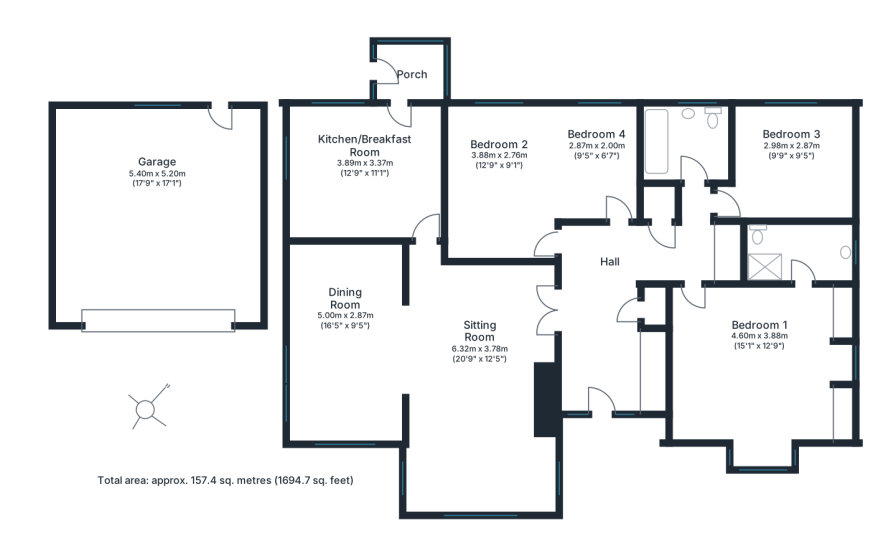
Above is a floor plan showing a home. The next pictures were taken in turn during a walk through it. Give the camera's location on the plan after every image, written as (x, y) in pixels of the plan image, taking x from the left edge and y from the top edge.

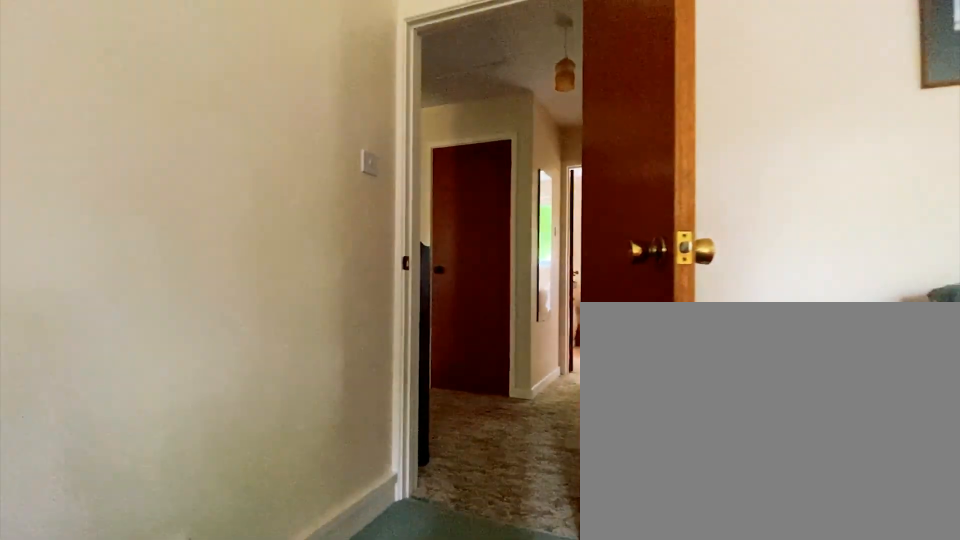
(703, 329)
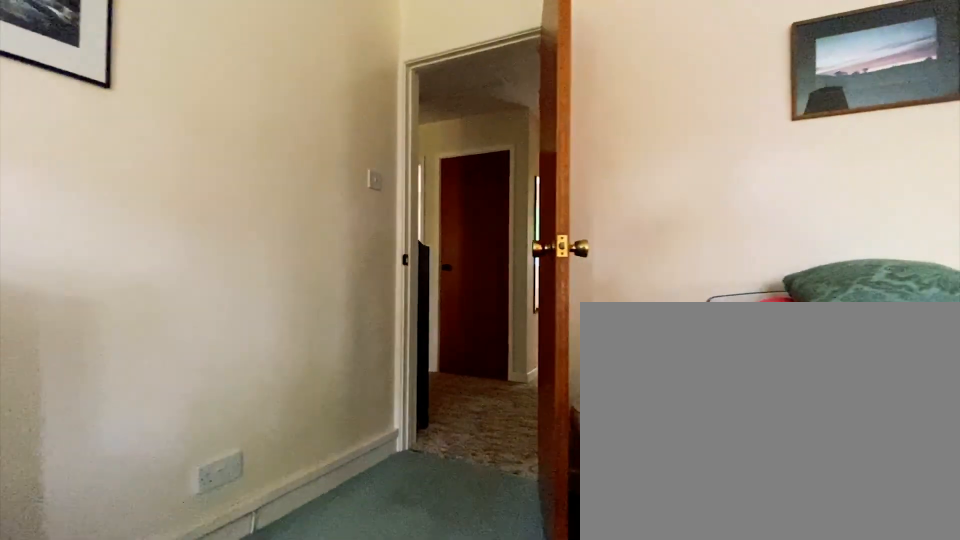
(708, 335)
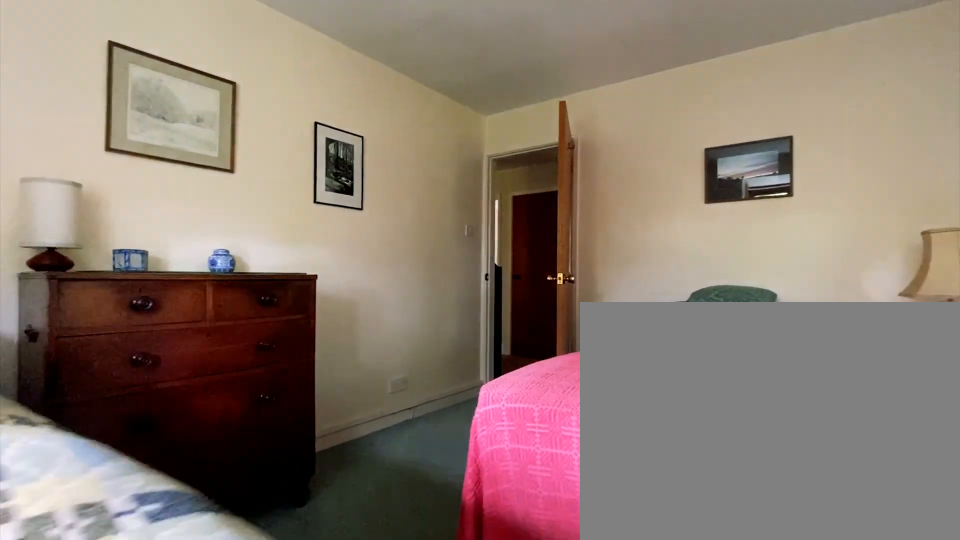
(732, 359)
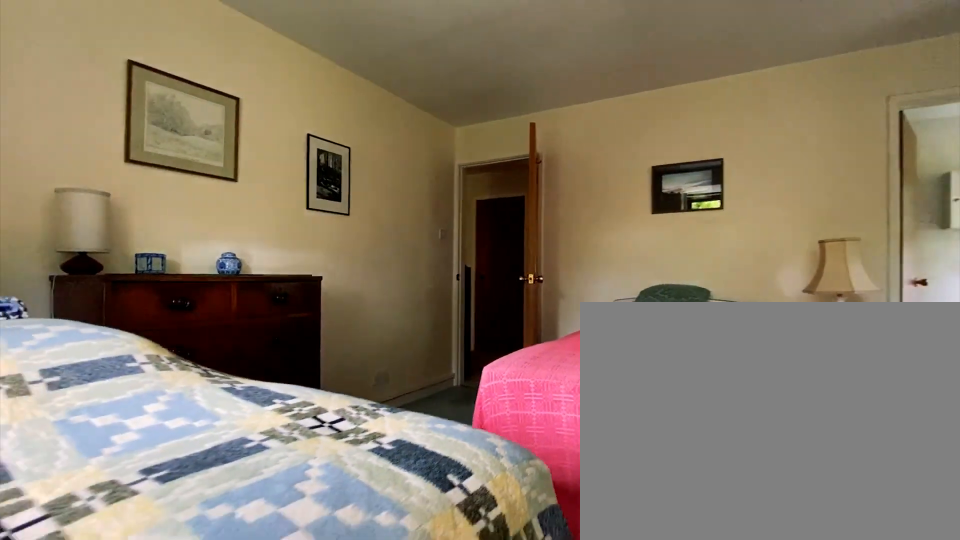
(738, 366)
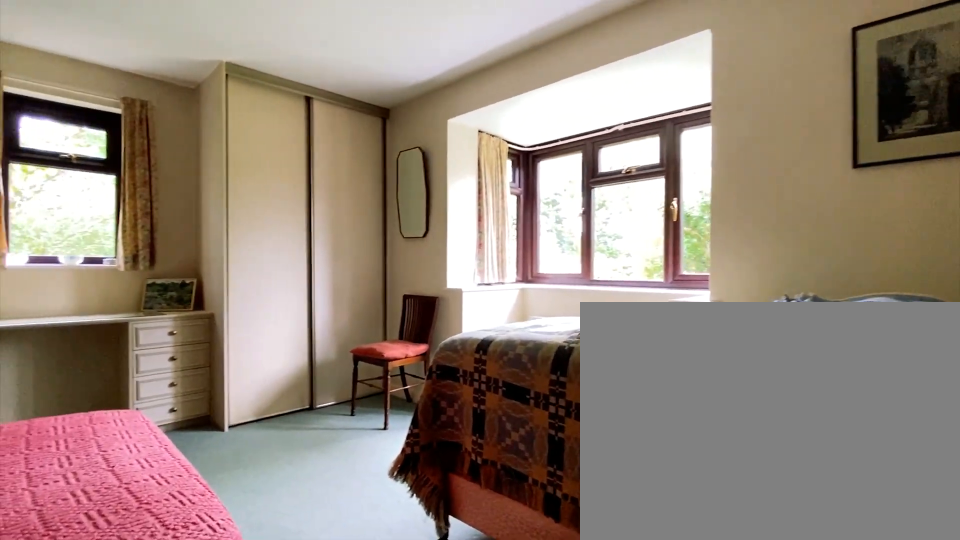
(762, 390)
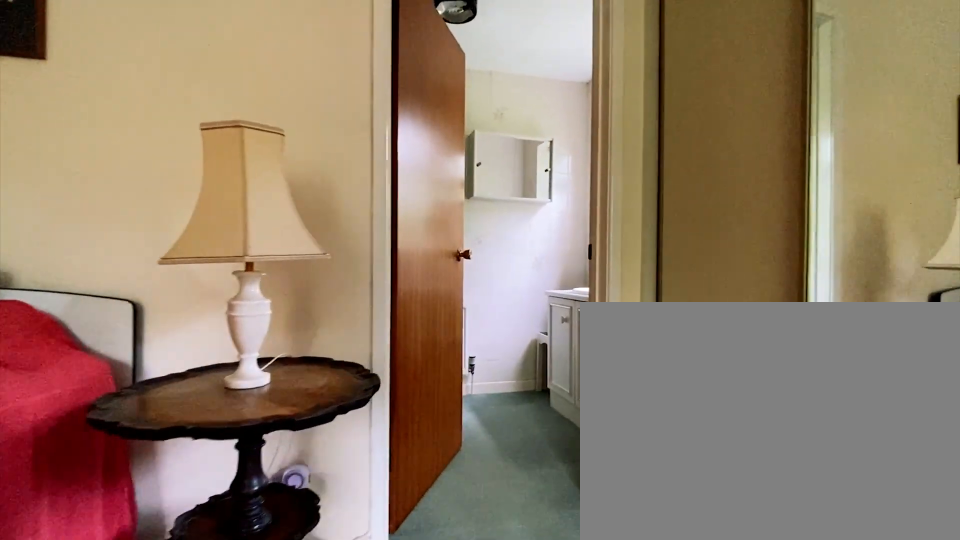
(773, 361)
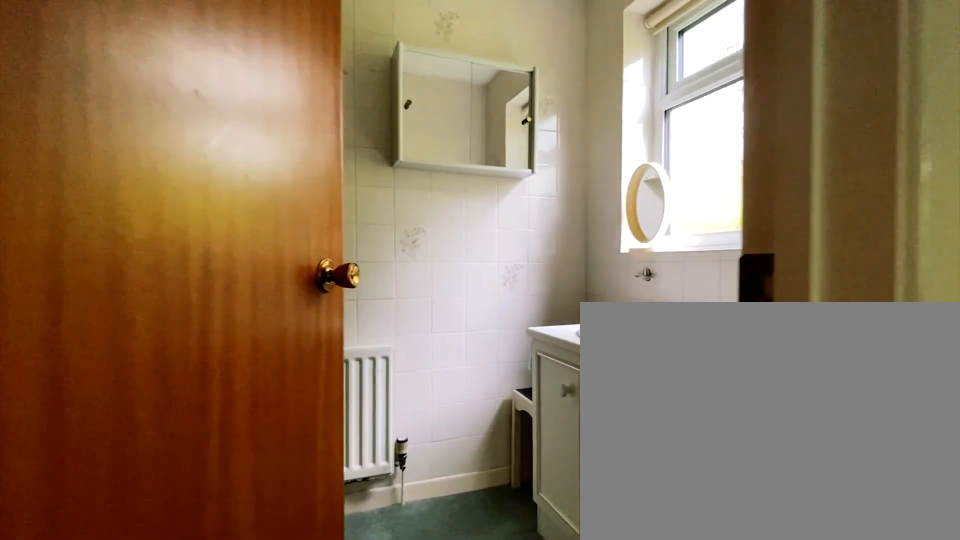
(801, 296)
